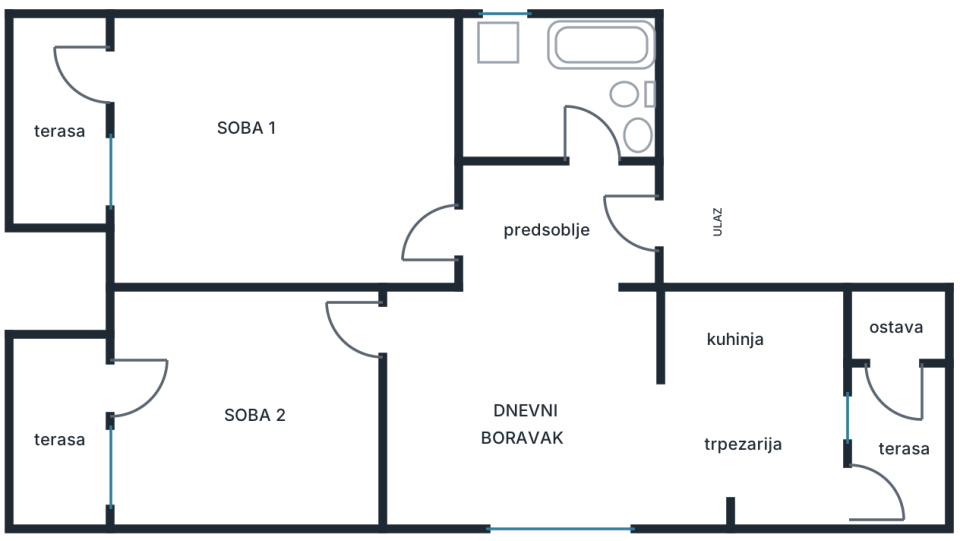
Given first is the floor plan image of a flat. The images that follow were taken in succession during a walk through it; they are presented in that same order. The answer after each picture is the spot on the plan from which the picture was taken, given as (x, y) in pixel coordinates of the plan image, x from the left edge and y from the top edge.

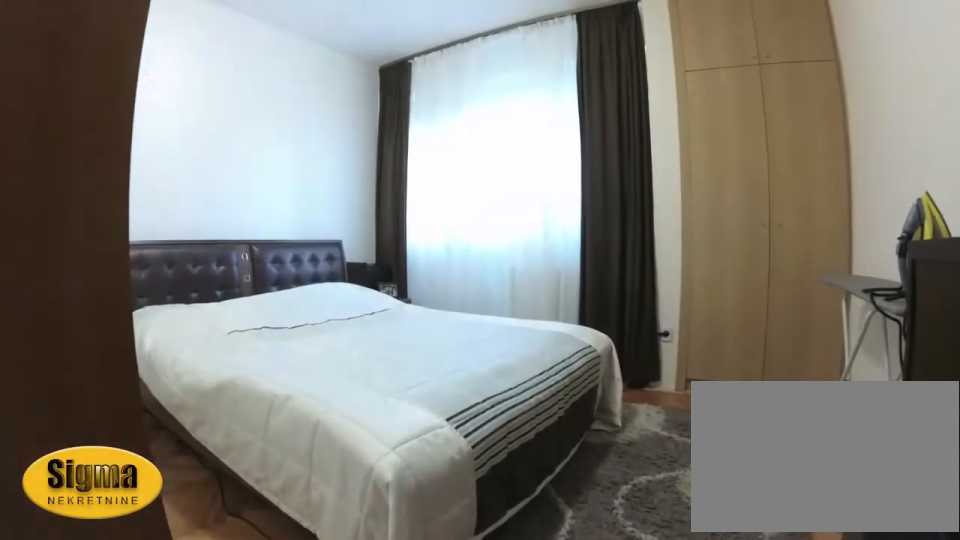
(366, 352)
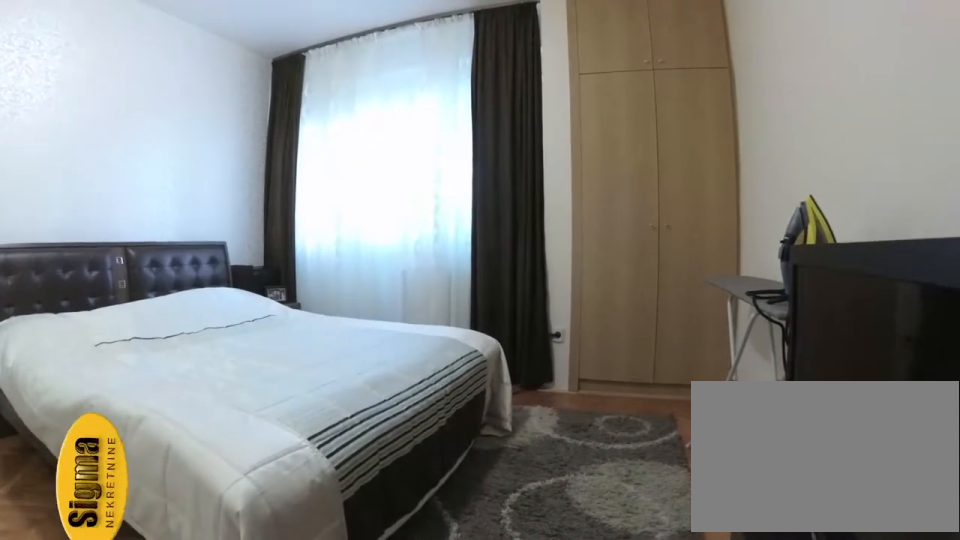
(357, 354)
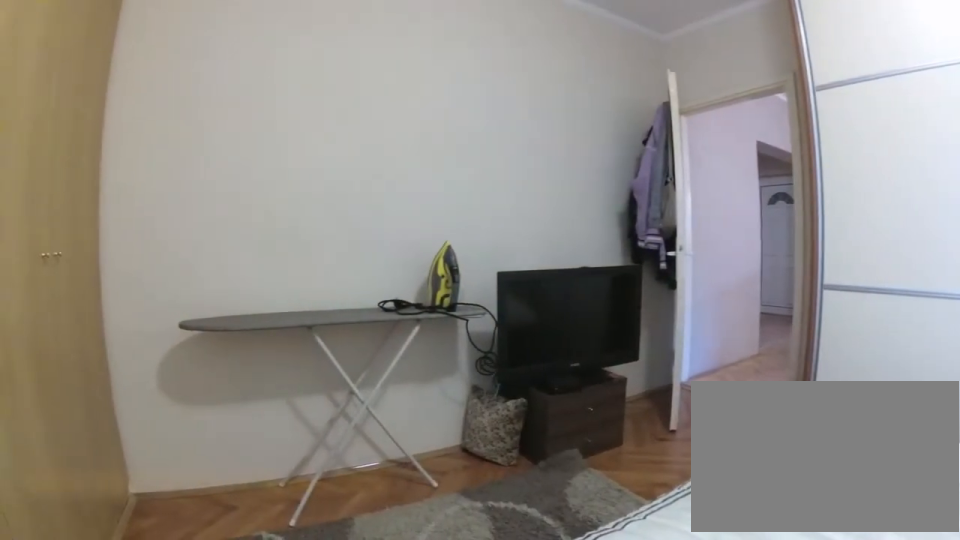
(151, 460)
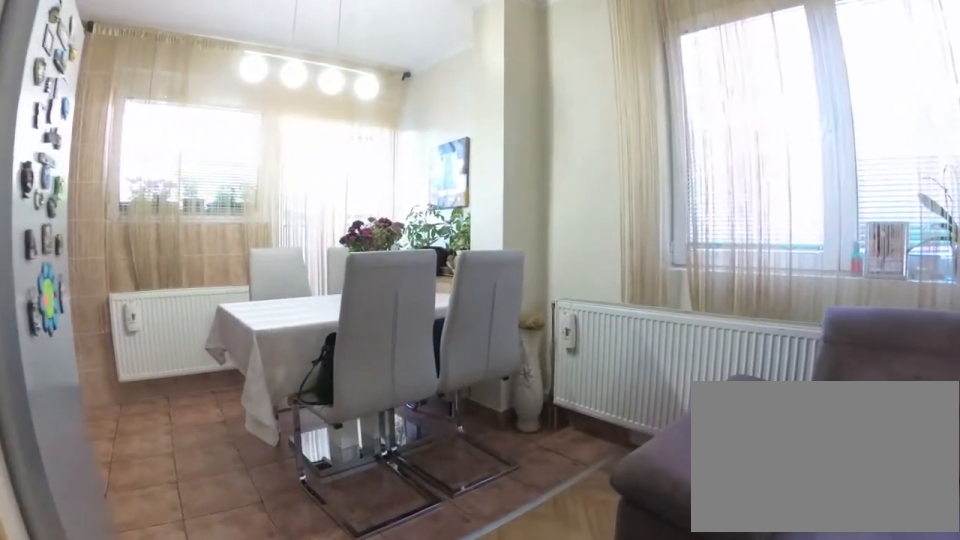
(538, 393)
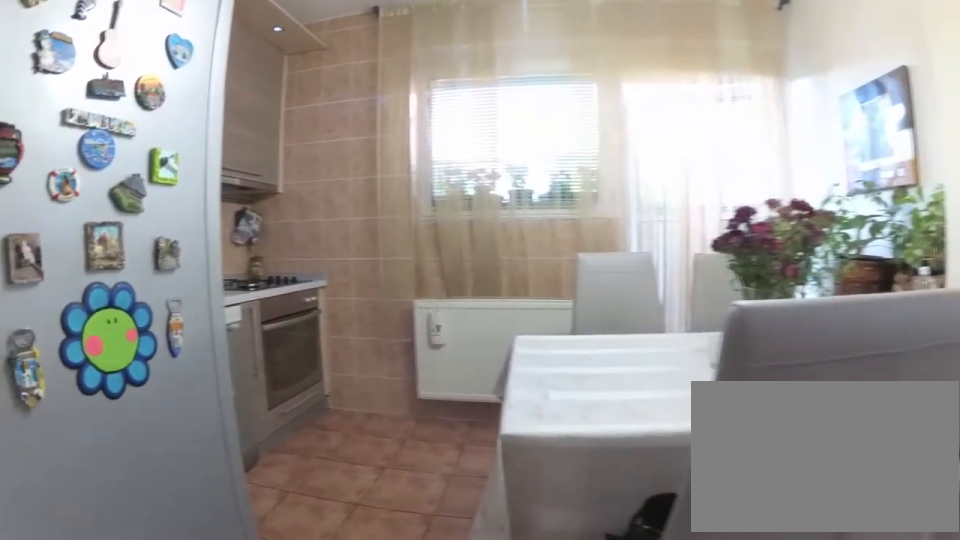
(613, 450)
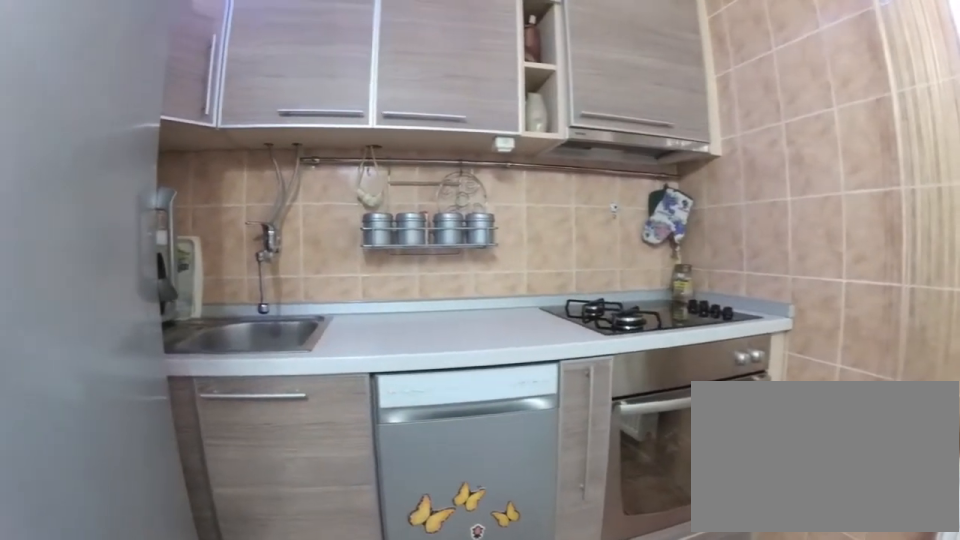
(716, 467)
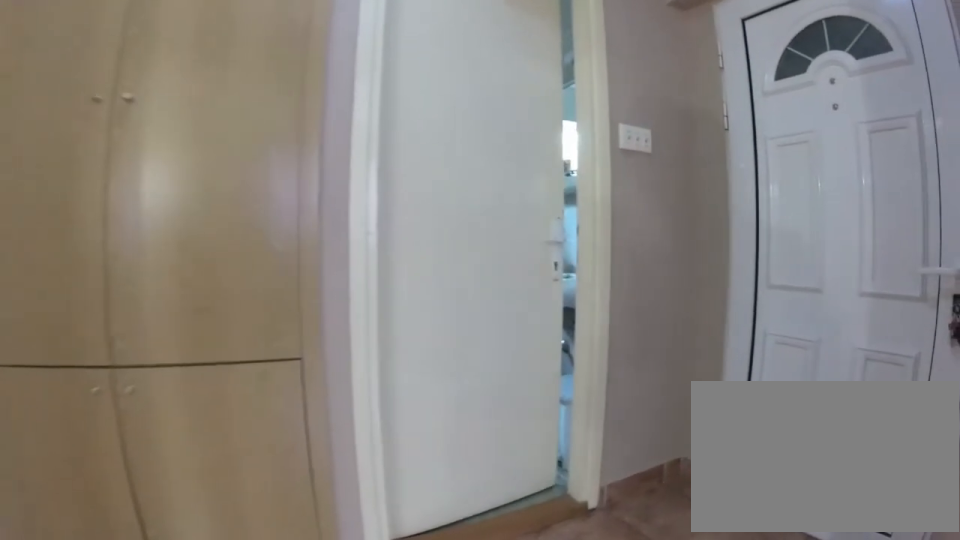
(596, 302)
